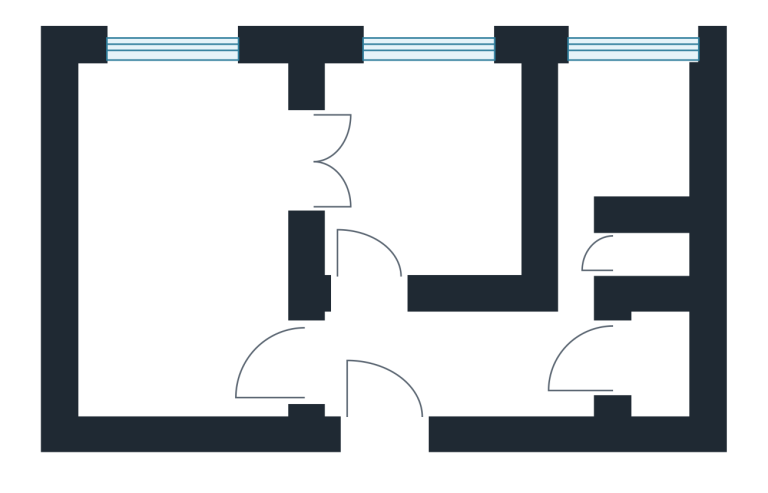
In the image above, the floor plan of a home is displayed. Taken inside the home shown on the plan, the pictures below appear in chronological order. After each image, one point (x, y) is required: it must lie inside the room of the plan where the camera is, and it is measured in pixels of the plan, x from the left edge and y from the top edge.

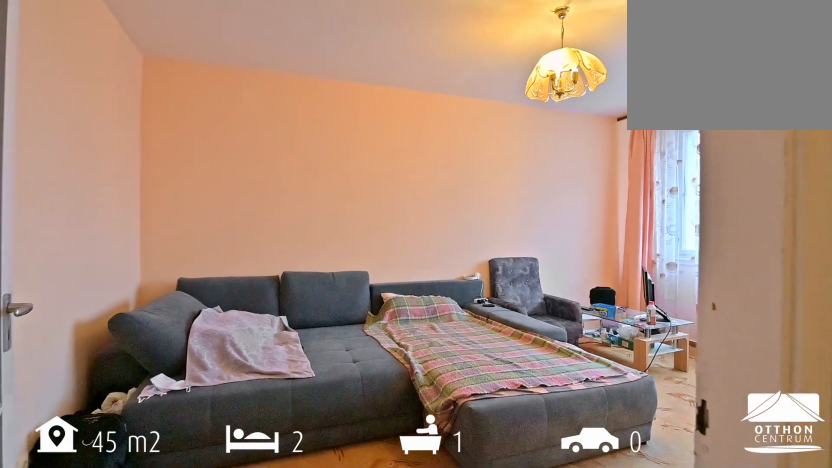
(181, 249)
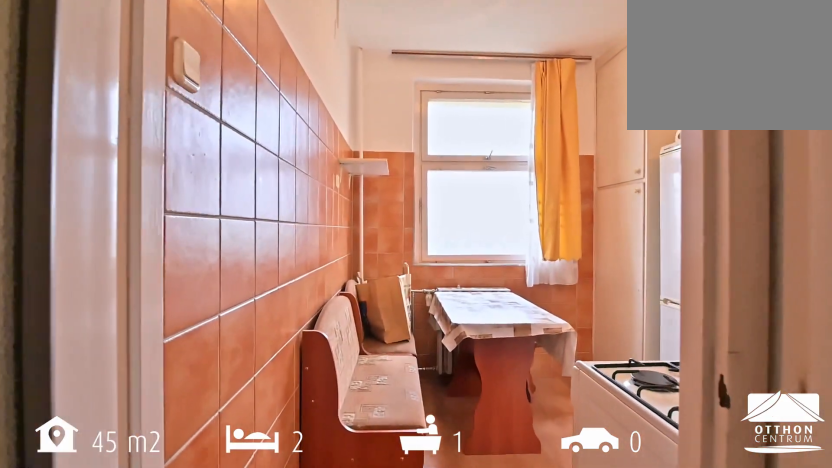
(634, 135)
